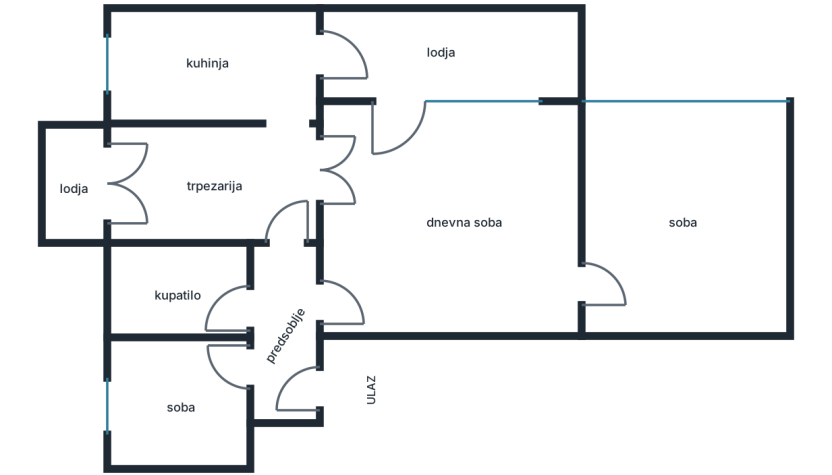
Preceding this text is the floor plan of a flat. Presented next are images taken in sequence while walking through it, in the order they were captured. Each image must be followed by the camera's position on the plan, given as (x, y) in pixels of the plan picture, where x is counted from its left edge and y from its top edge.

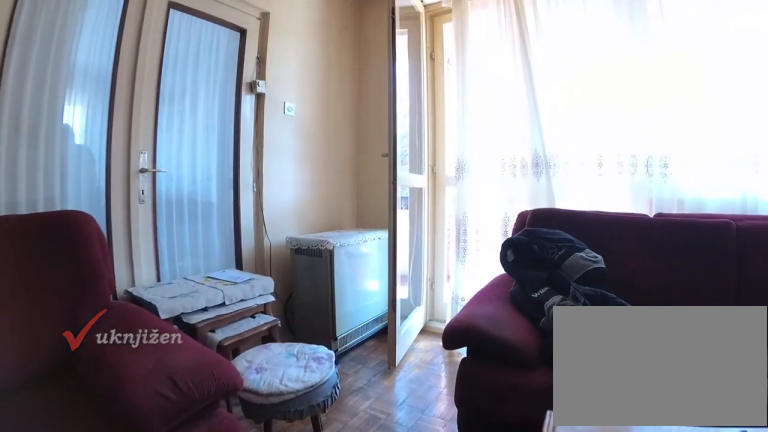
(416, 226)
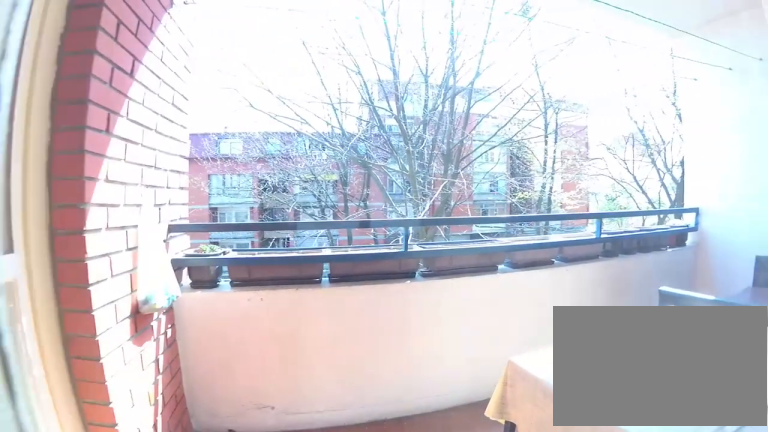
(356, 143)
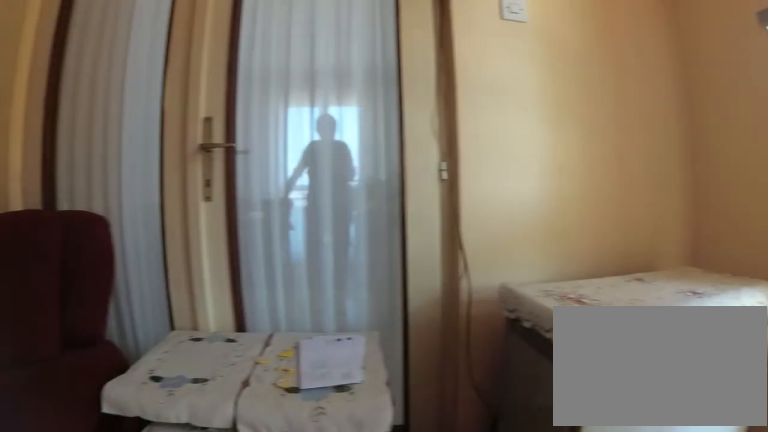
(384, 206)
